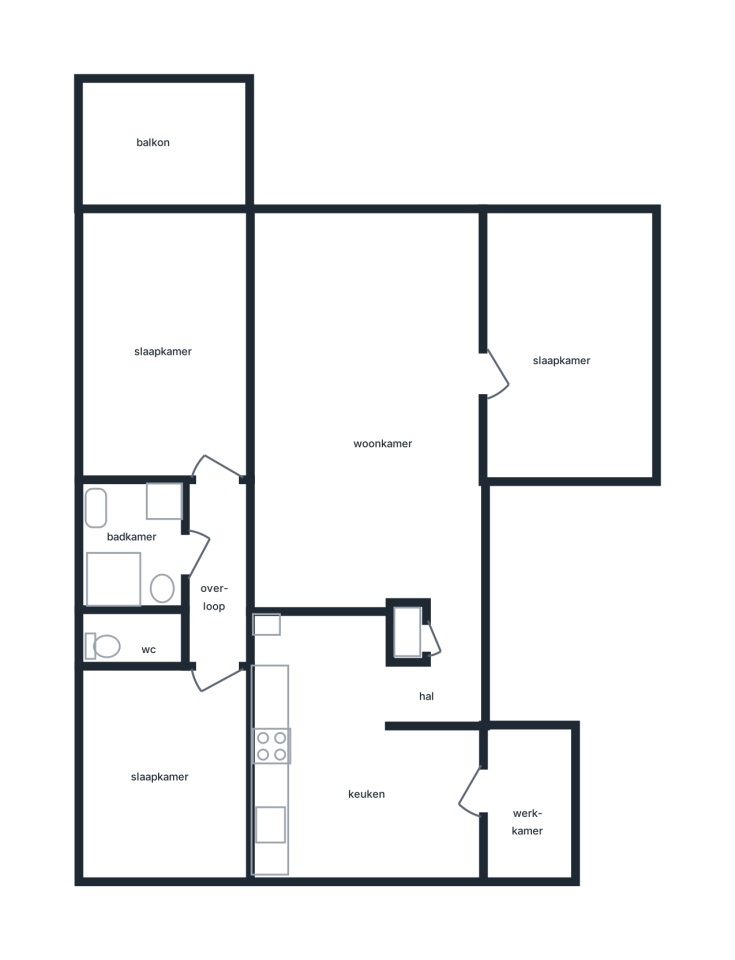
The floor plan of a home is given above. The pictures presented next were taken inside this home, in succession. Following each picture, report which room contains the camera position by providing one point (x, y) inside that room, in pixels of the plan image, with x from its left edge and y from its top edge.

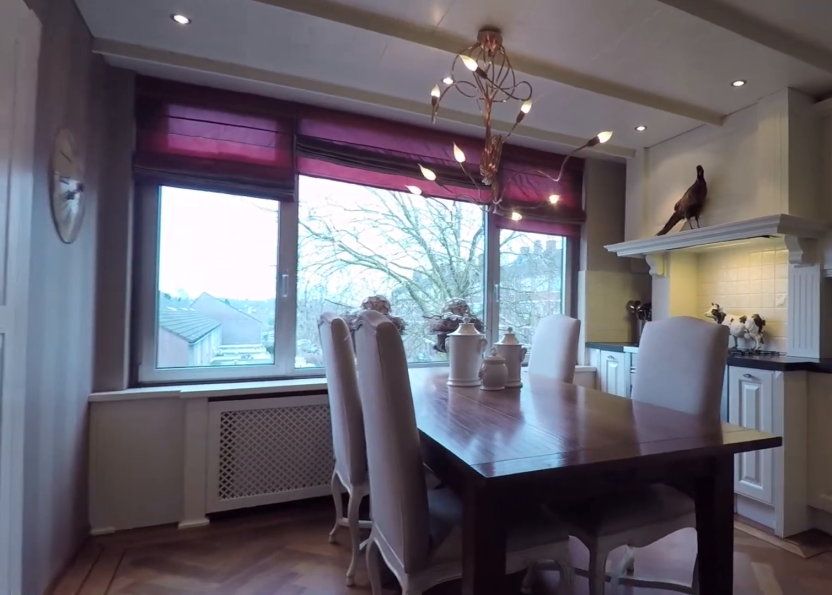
(366, 747)
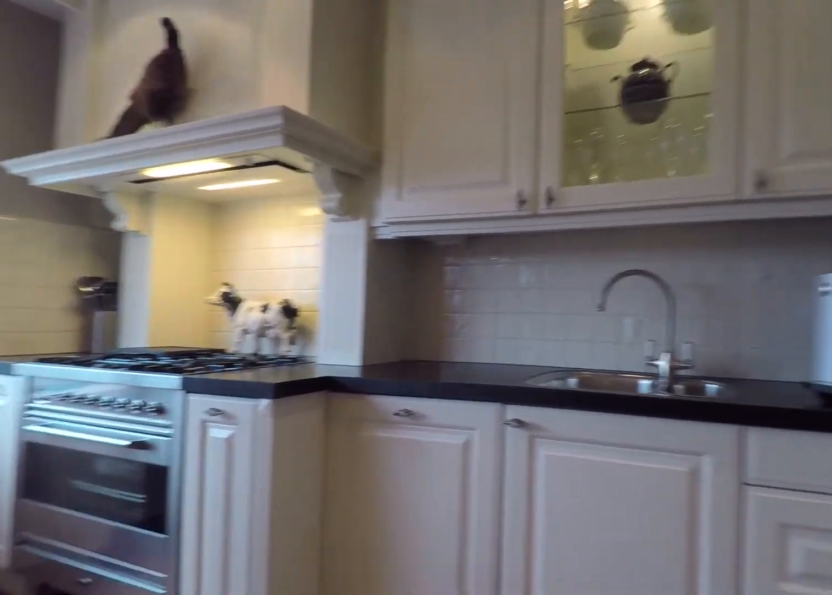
(366, 747)
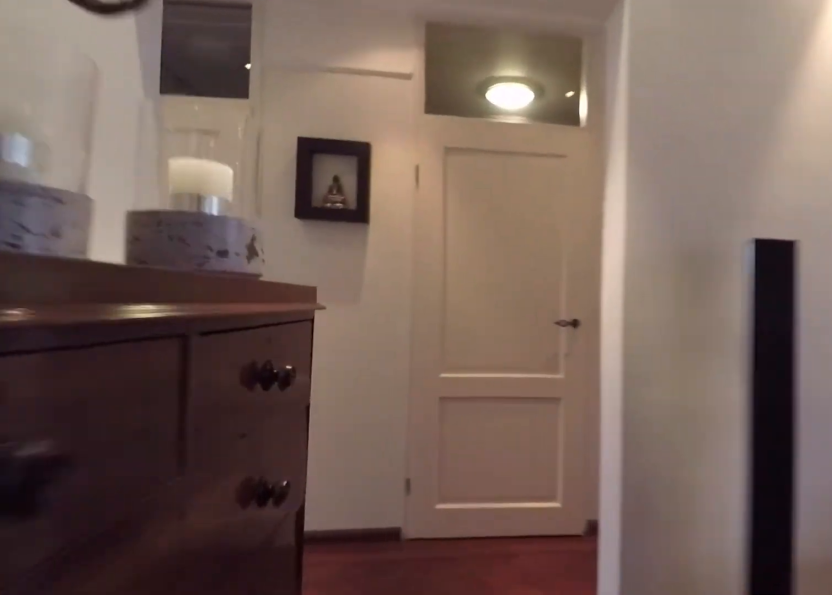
(366, 409)
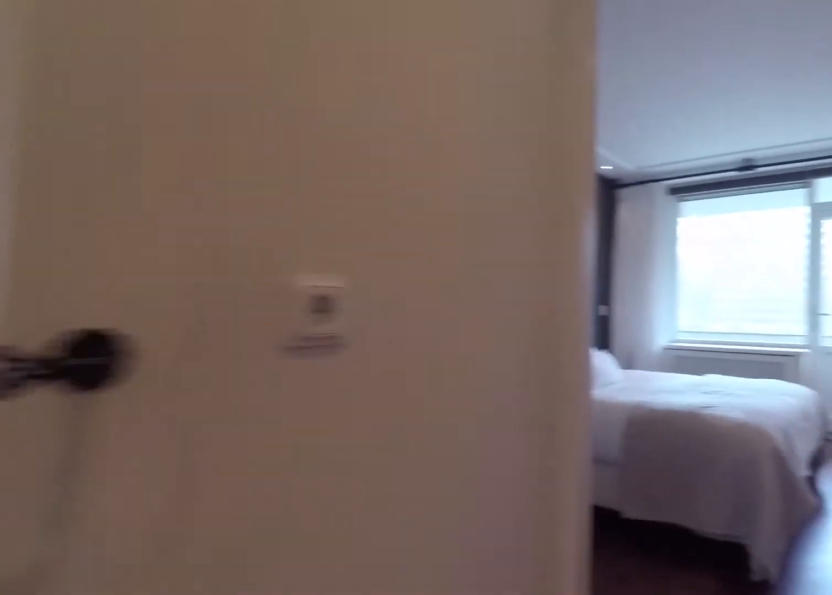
(218, 575)
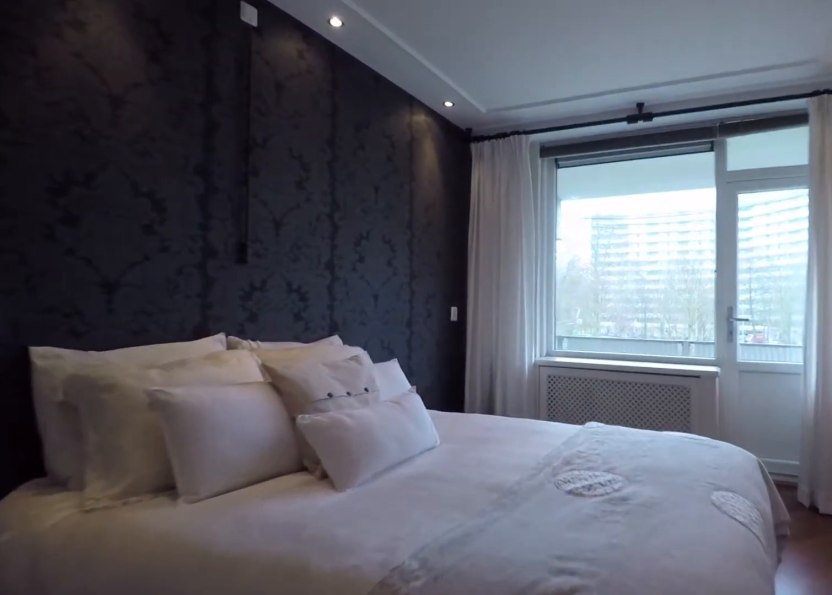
(167, 347)
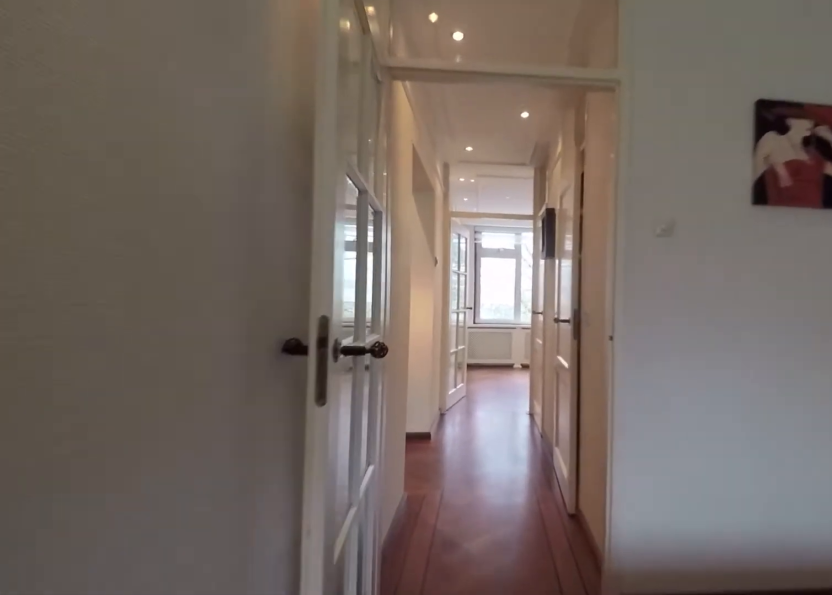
(167, 347)
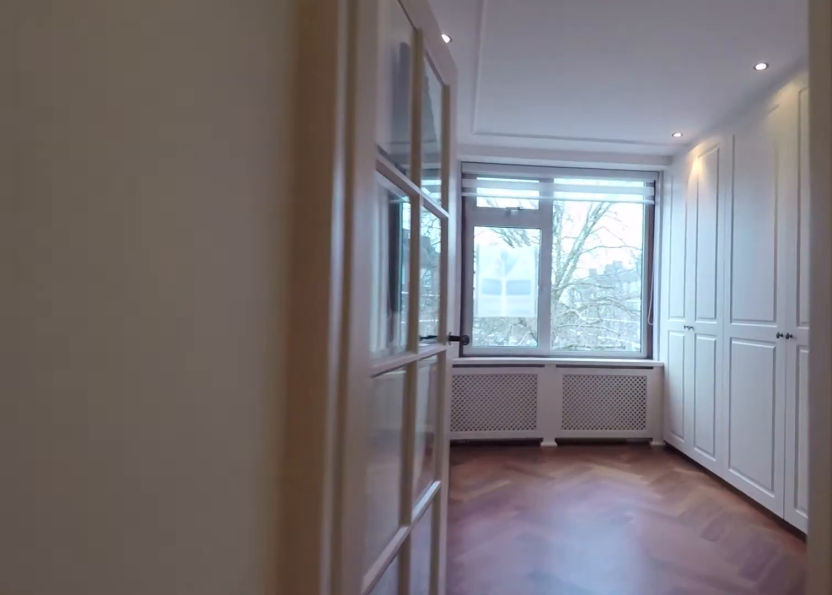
(217, 575)
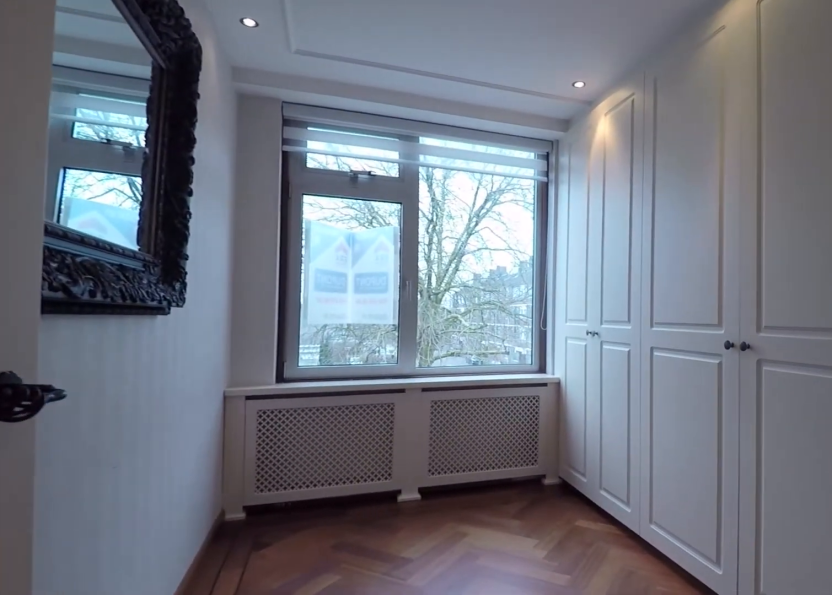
(167, 771)
